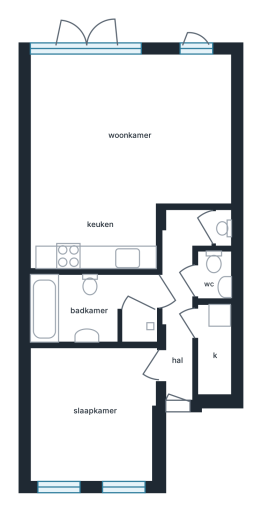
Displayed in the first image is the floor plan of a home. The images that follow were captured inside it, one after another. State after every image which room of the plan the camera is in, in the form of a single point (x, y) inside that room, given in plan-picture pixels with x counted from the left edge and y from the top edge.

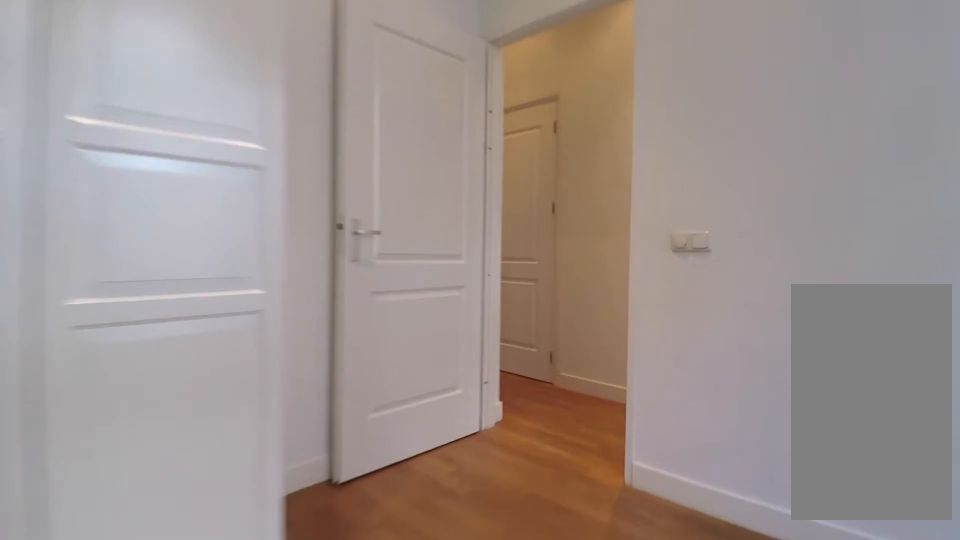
(94, 416)
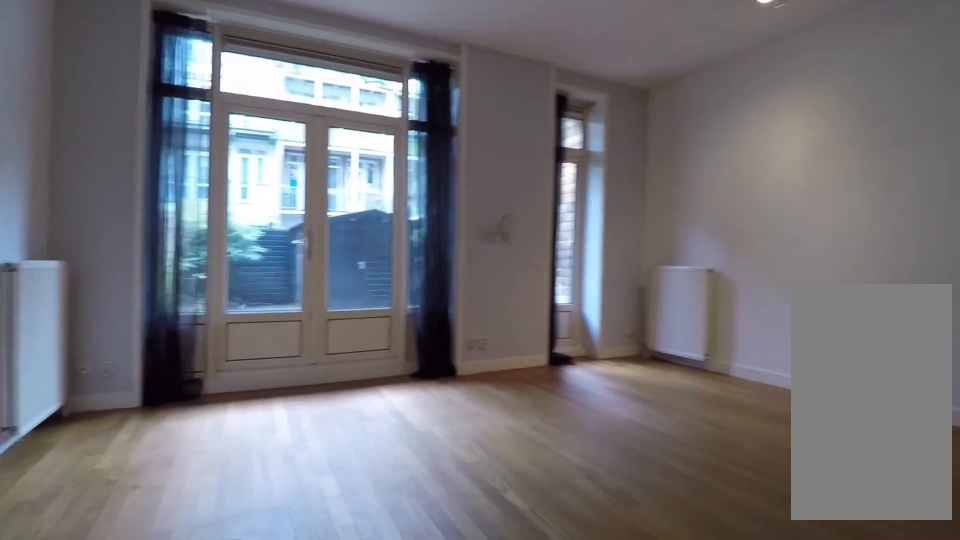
(131, 129)
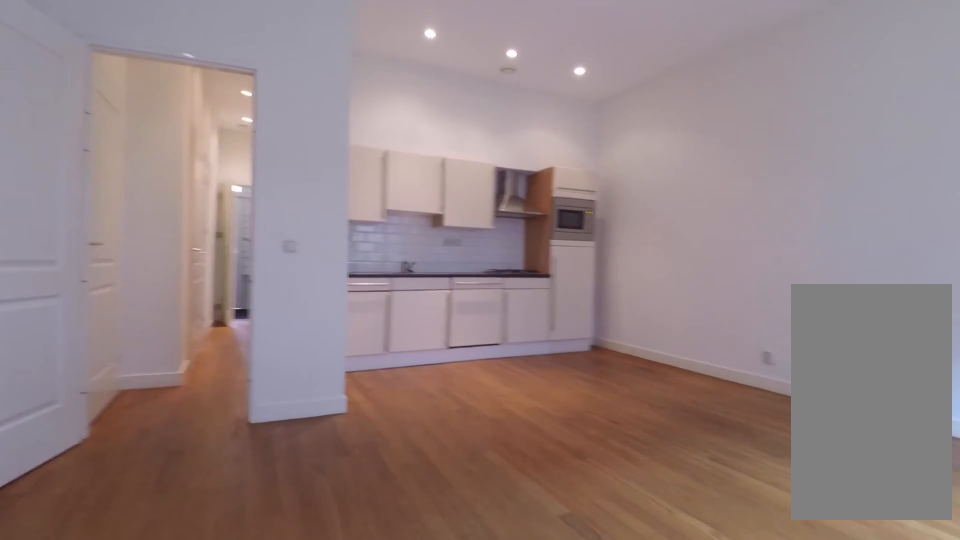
(131, 129)
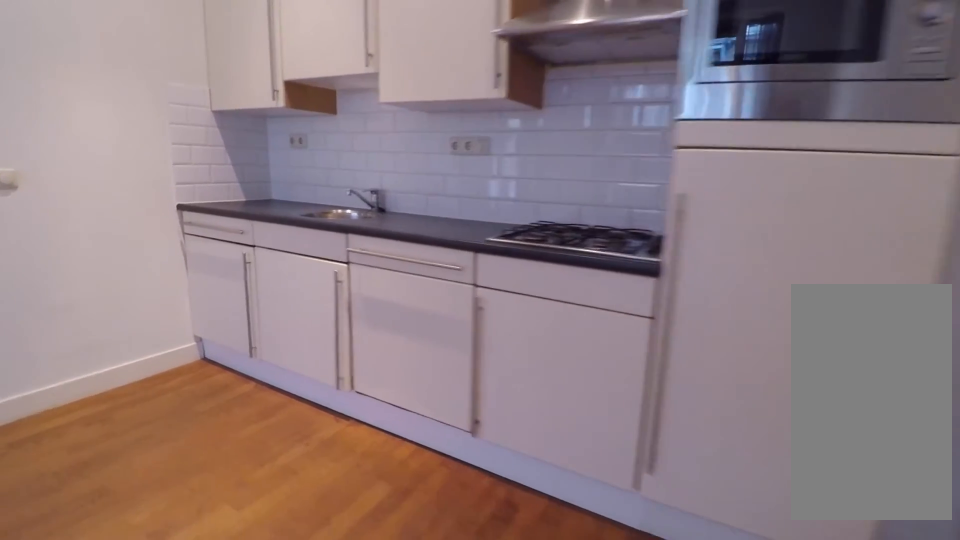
(94, 238)
